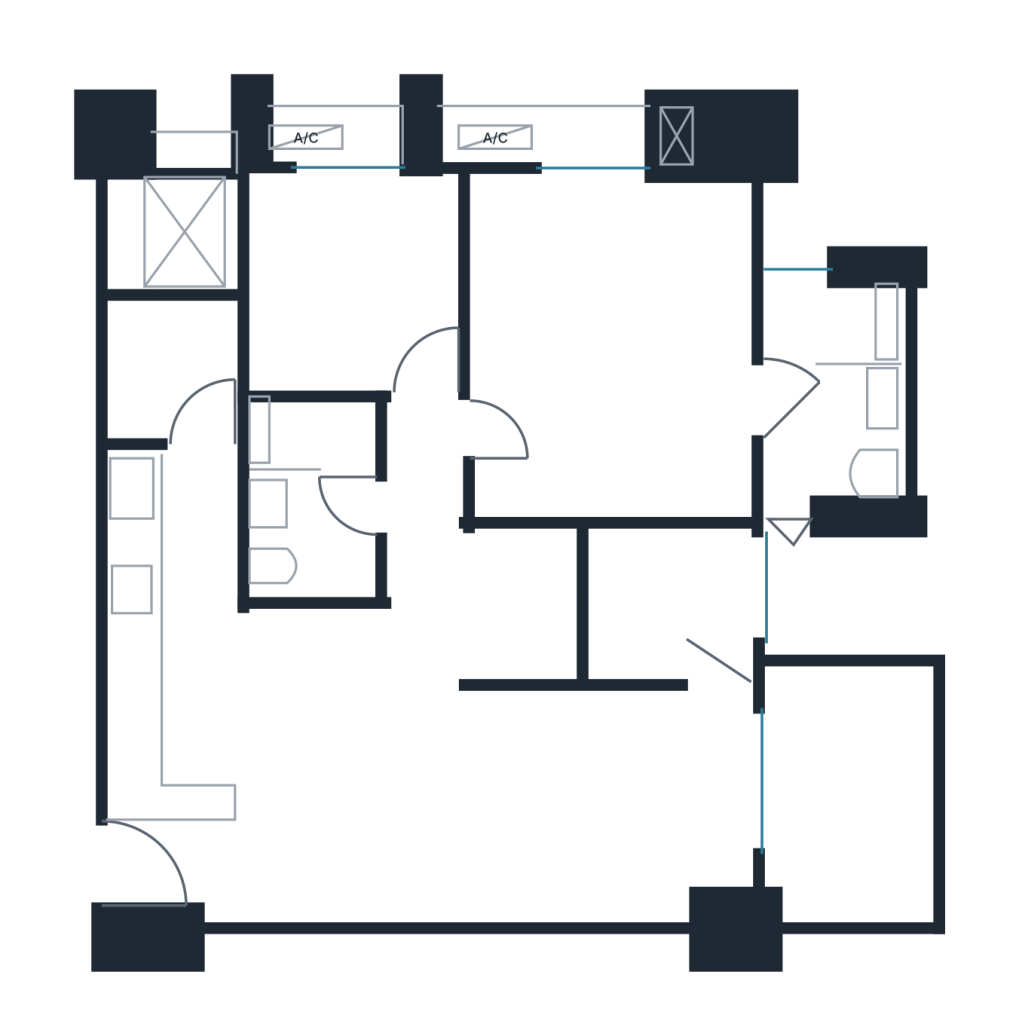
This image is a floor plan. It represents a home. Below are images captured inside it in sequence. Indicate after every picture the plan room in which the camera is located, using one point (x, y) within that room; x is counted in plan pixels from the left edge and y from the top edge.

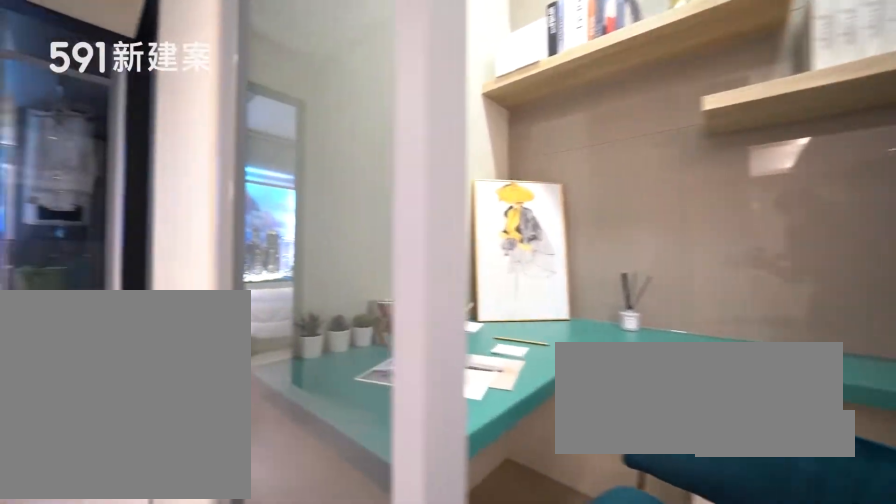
(525, 598)
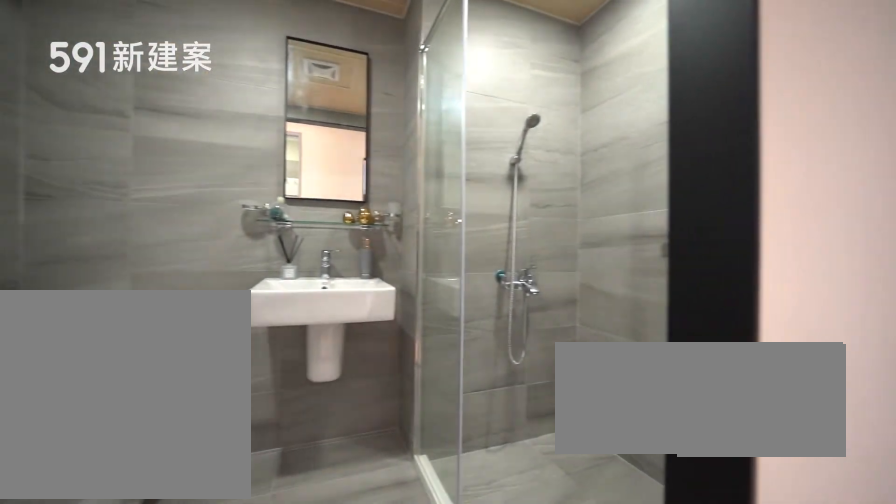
(309, 500)
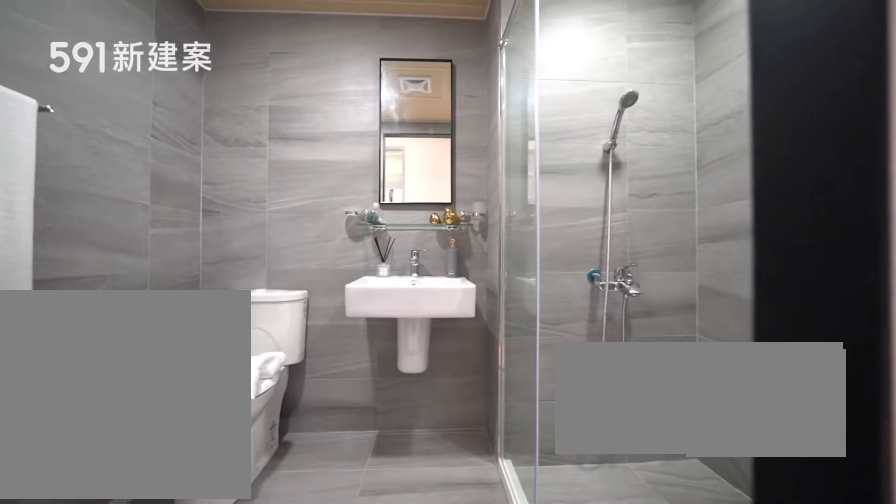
(309, 500)
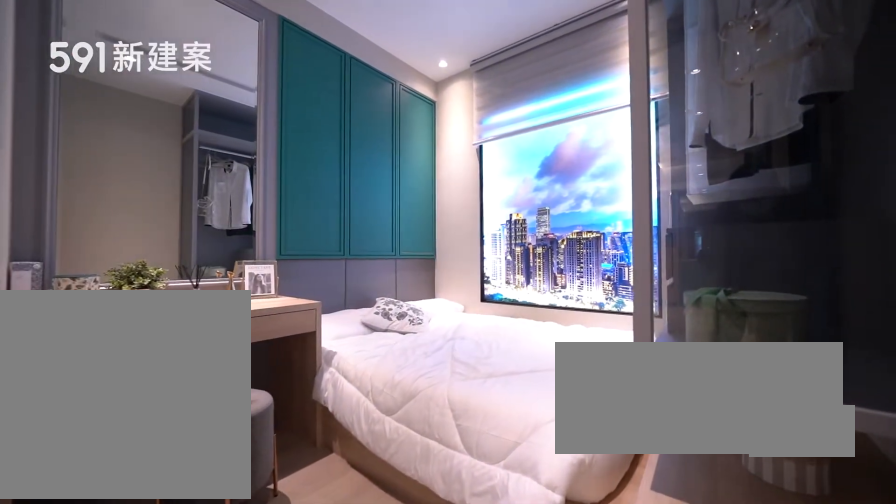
(351, 281)
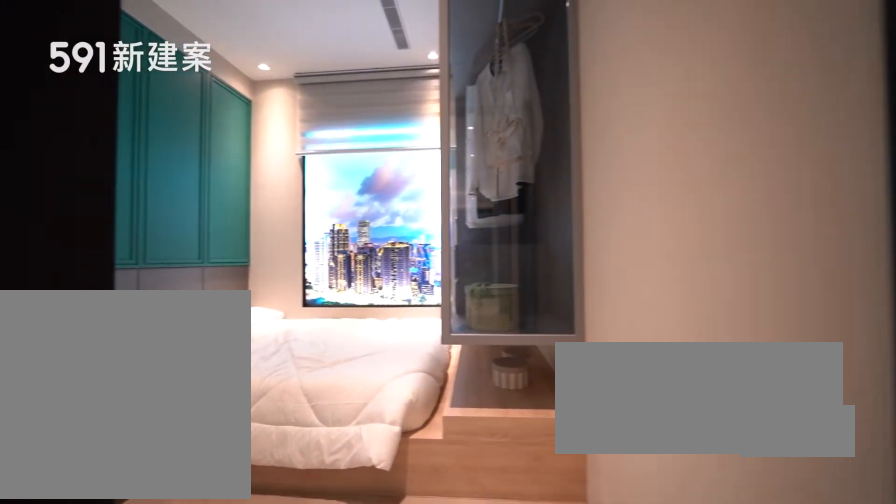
(351, 281)
